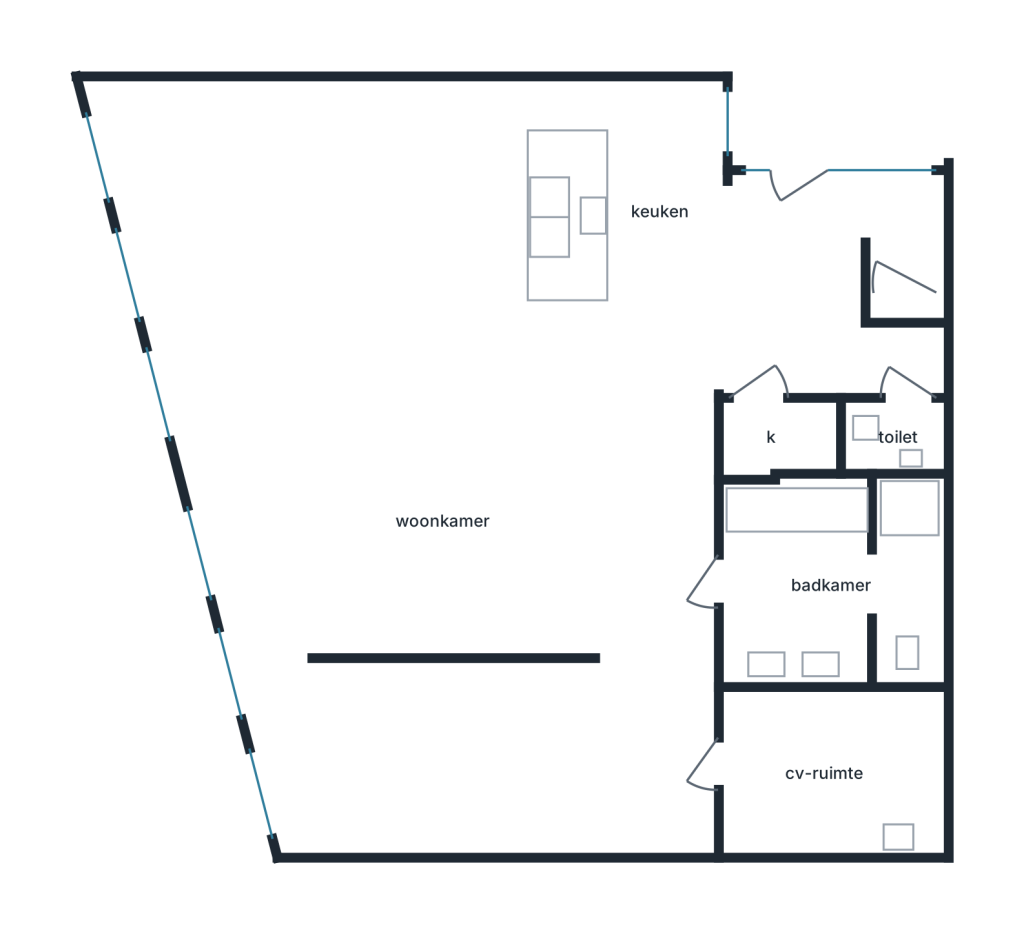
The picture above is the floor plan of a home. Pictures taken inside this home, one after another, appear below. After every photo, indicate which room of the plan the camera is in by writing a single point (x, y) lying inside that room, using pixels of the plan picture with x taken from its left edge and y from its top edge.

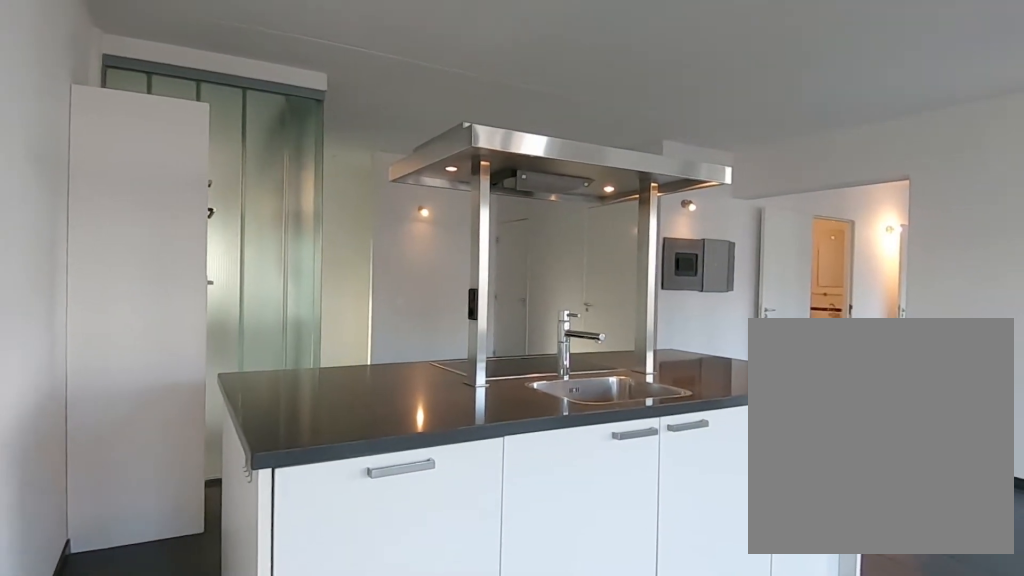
(426, 269)
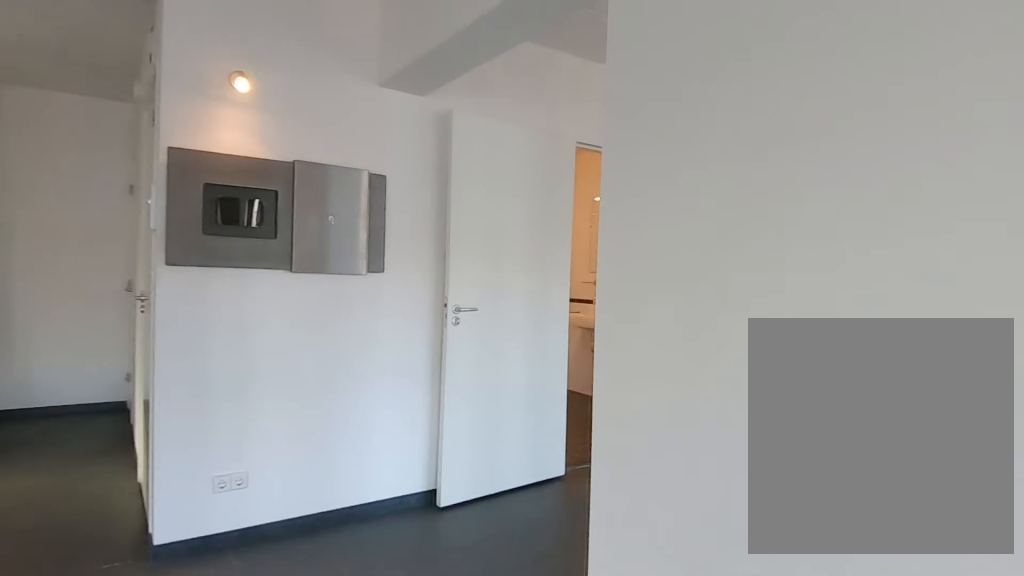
(426, 269)
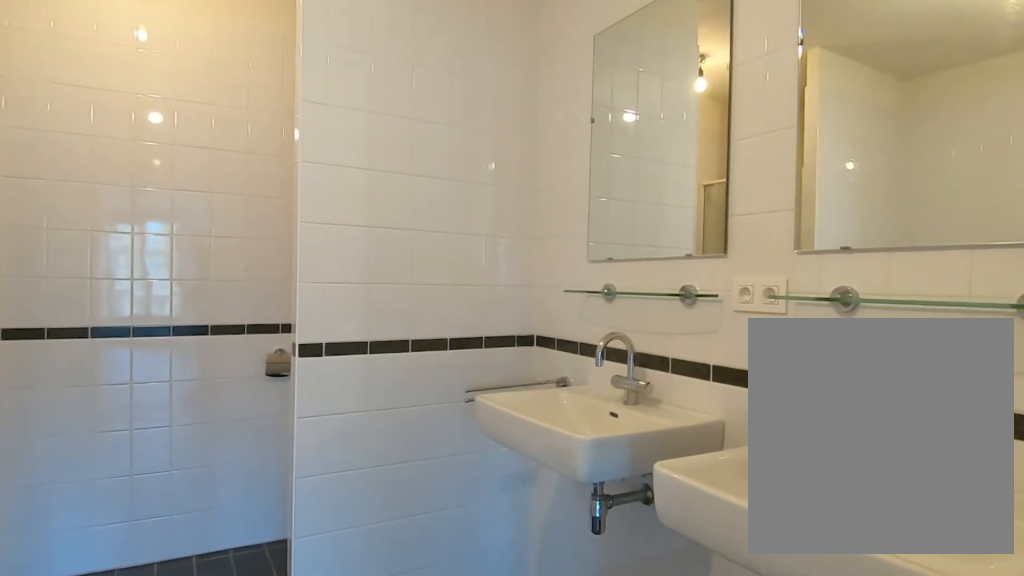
(833, 592)
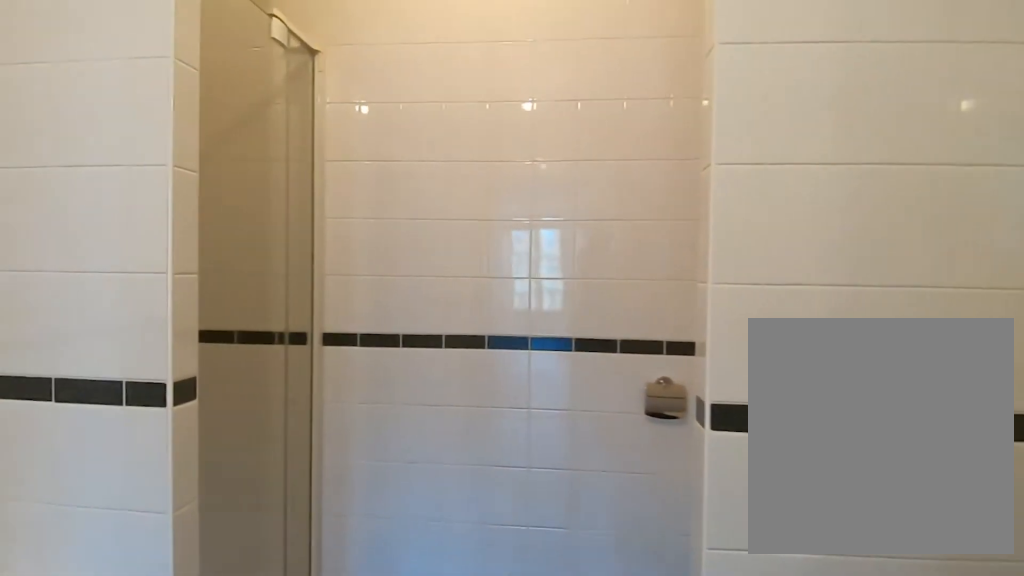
(833, 592)
